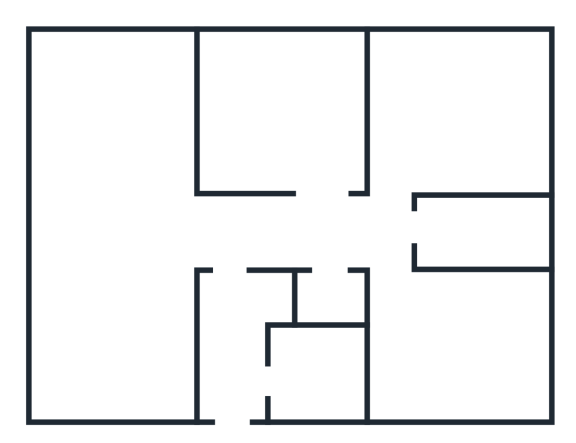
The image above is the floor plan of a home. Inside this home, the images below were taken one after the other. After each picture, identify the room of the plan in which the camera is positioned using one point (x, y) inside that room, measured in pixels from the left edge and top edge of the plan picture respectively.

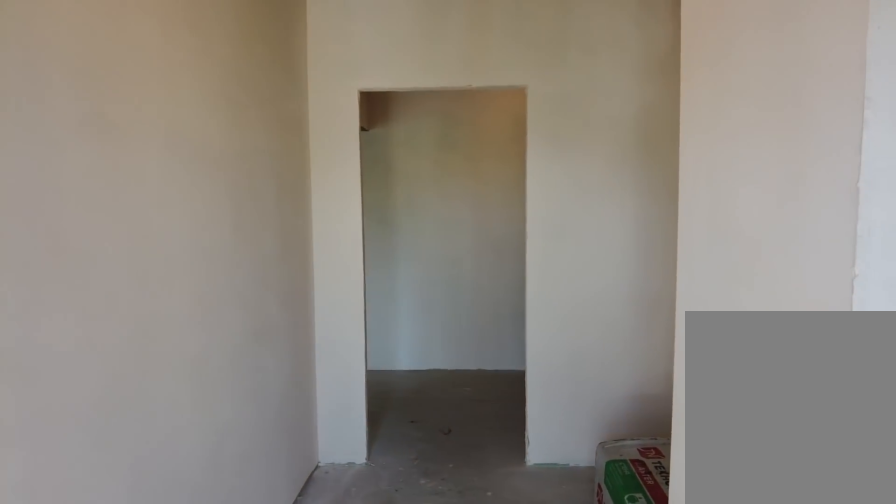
(233, 404)
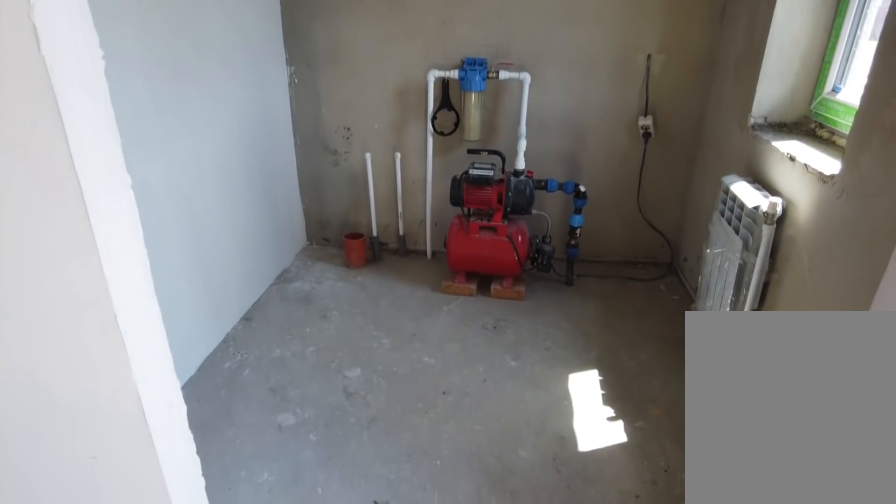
(233, 404)
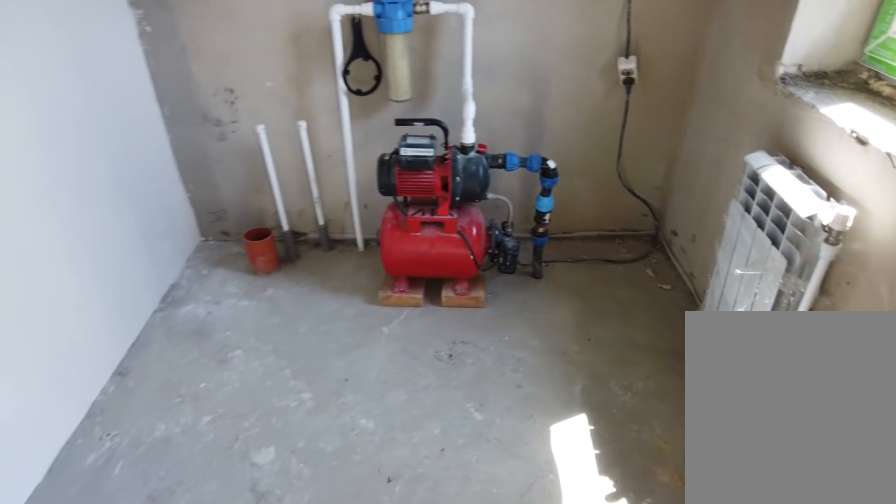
(296, 399)
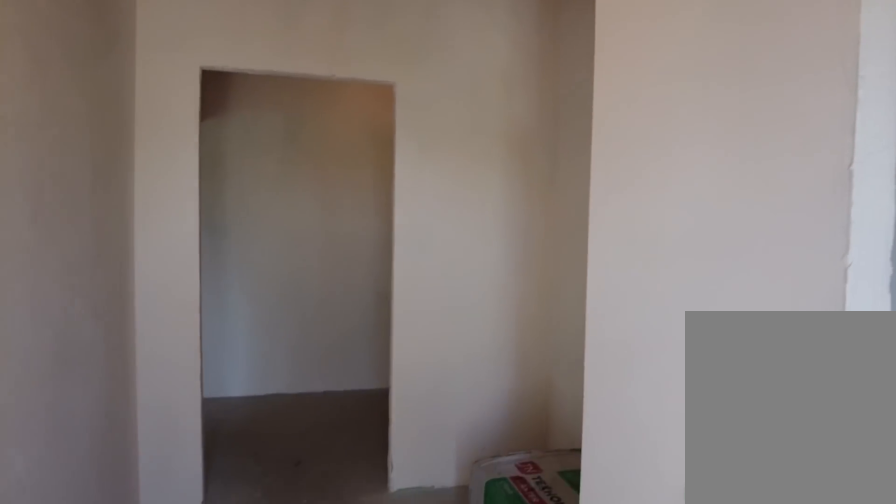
(243, 393)
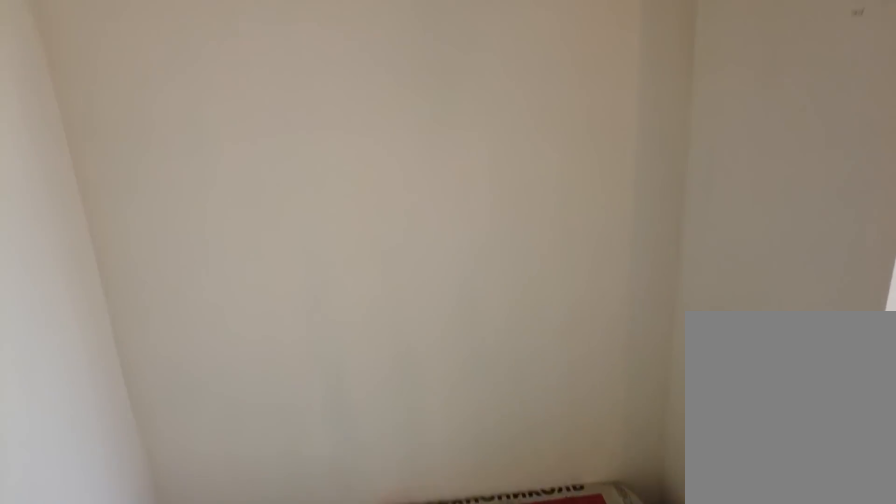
(227, 316)
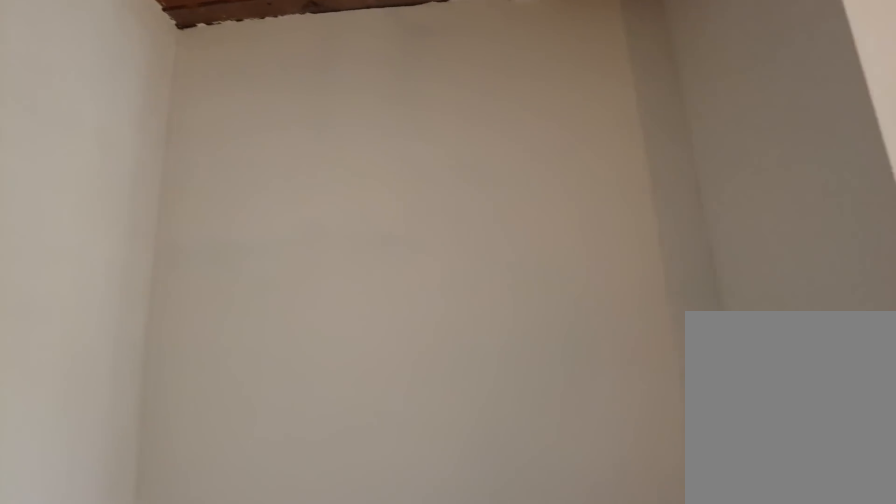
(227, 316)
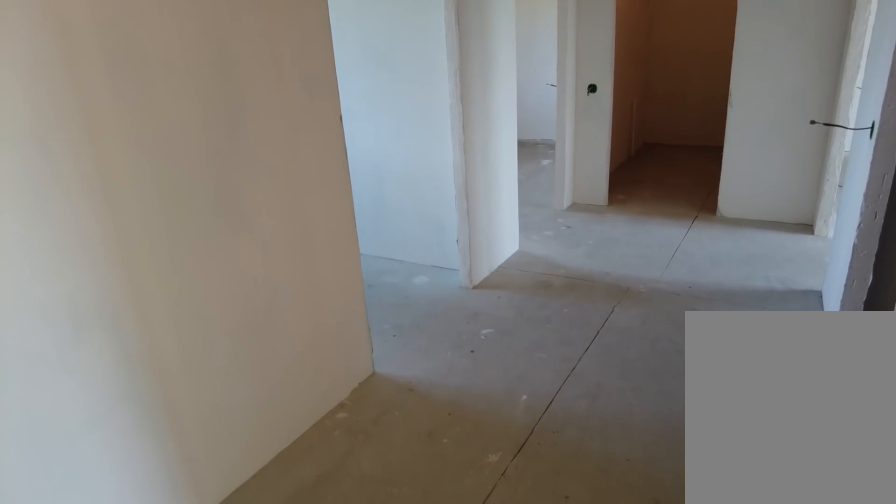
(232, 251)
